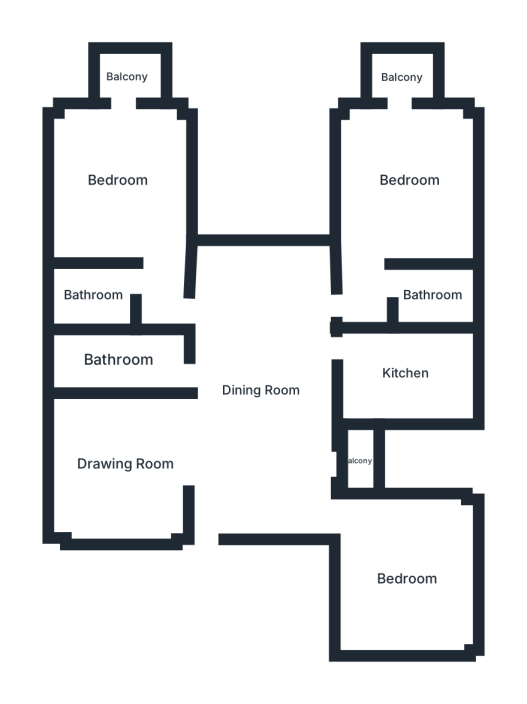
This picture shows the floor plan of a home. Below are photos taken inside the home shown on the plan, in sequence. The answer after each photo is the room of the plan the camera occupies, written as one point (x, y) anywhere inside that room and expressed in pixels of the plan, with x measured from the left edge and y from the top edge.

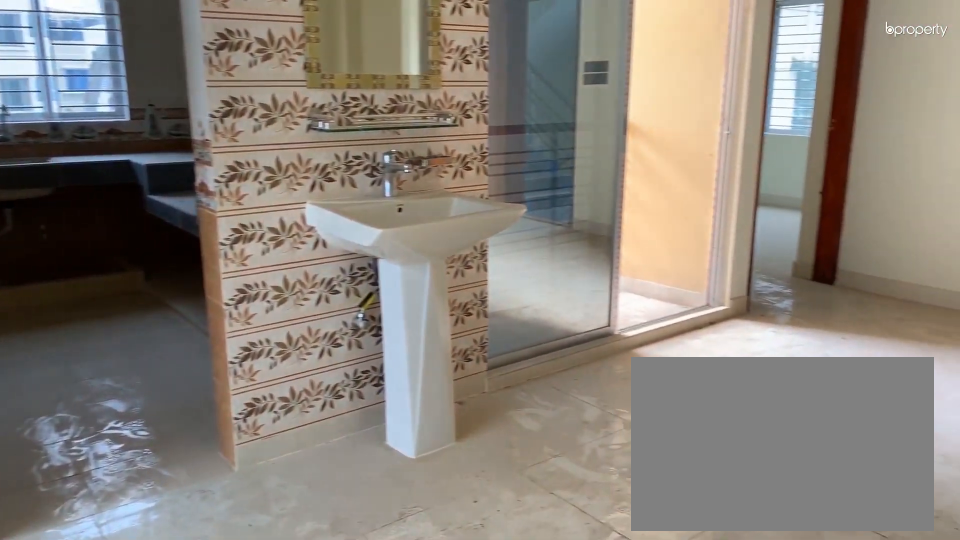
(257, 388)
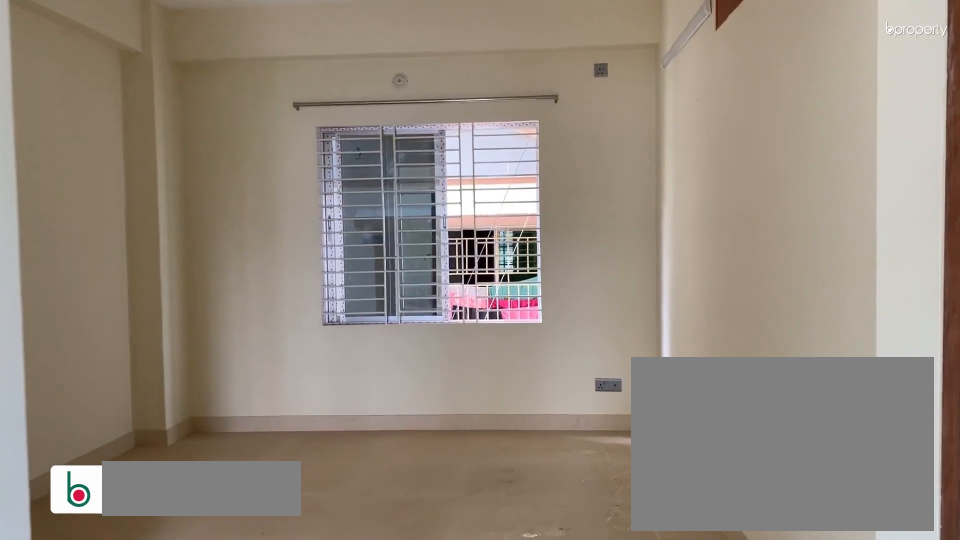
(126, 464)
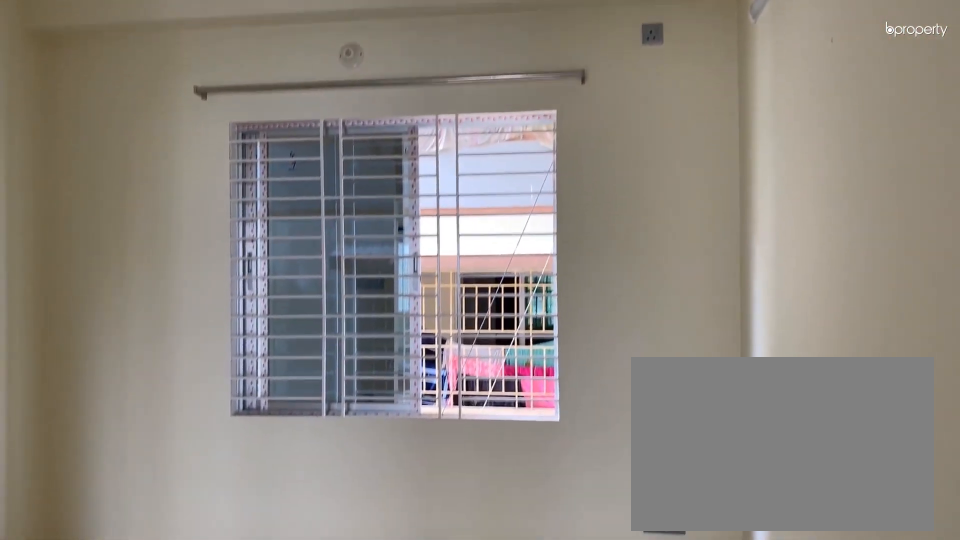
(126, 464)
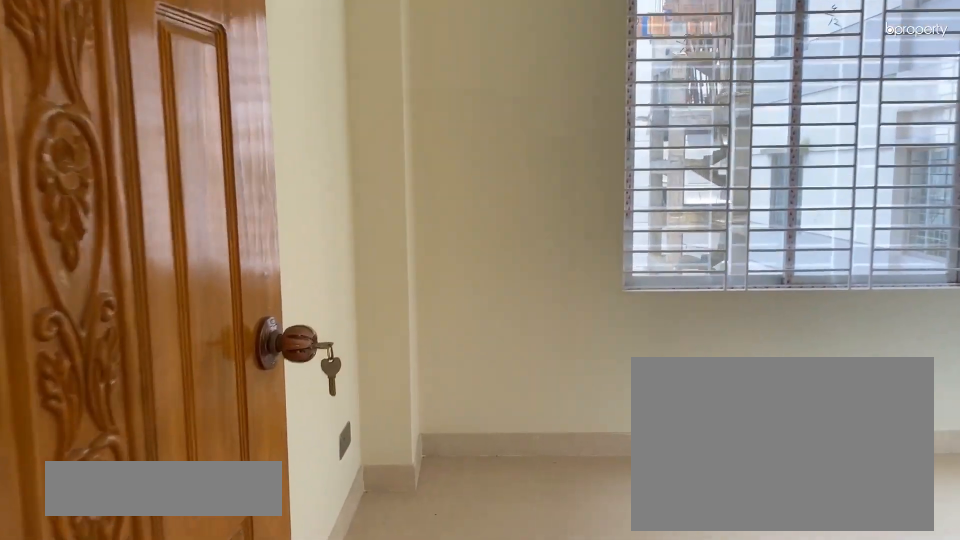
(407, 576)
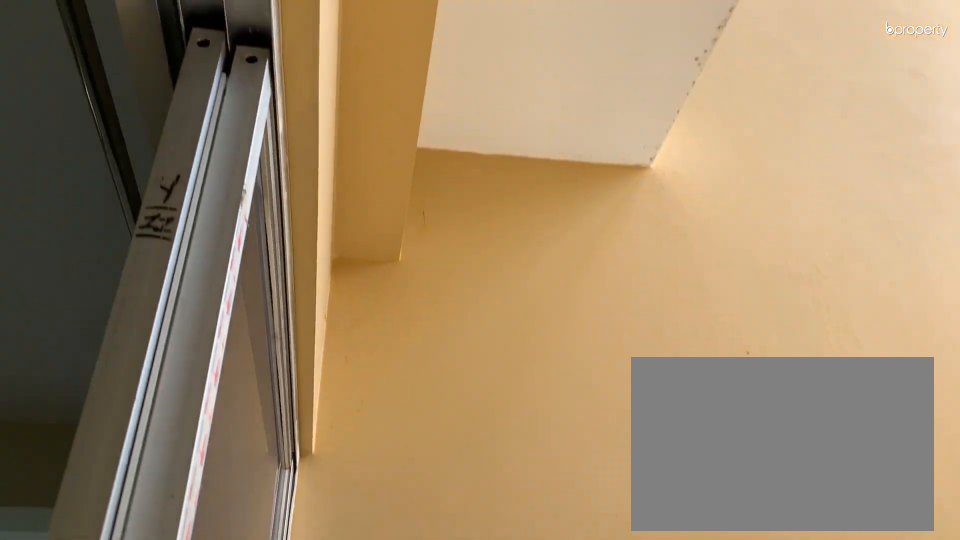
(355, 462)
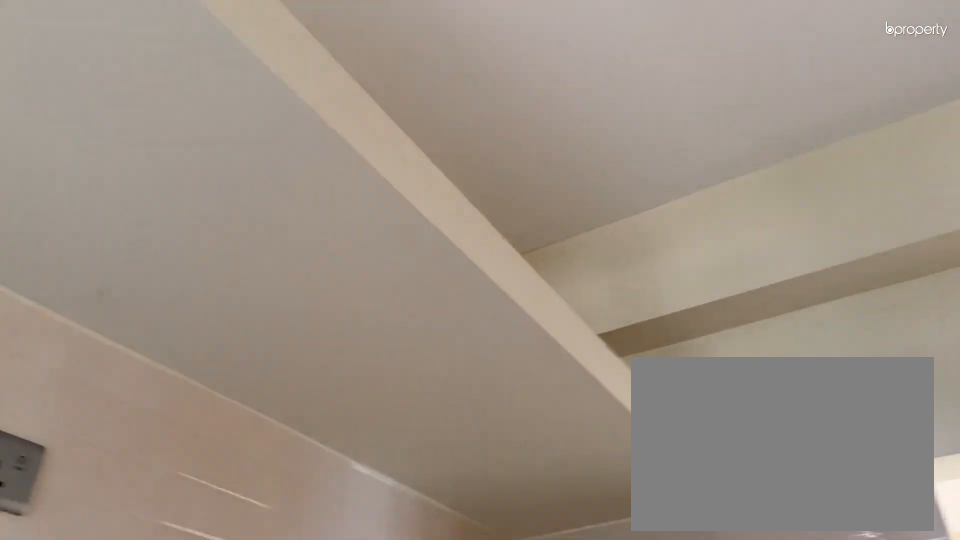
(399, 373)
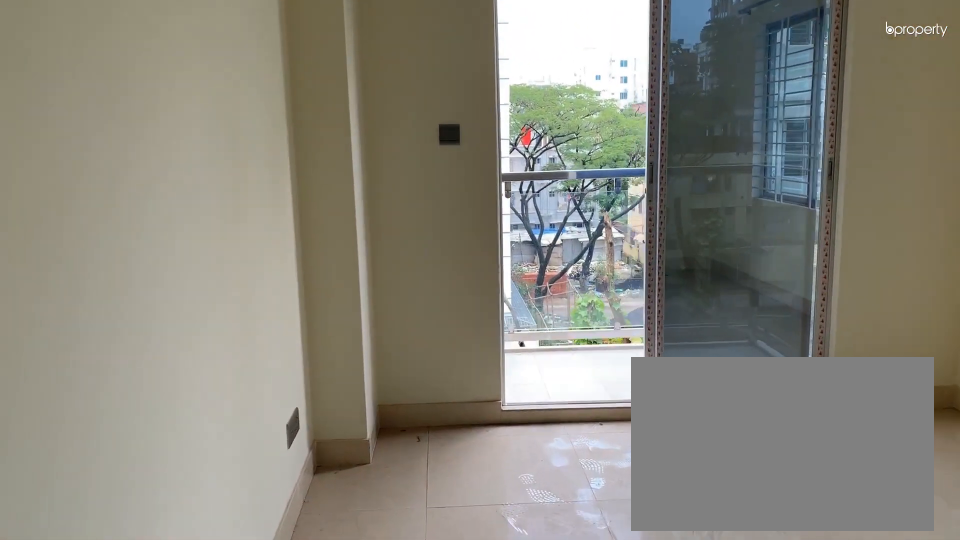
(406, 182)
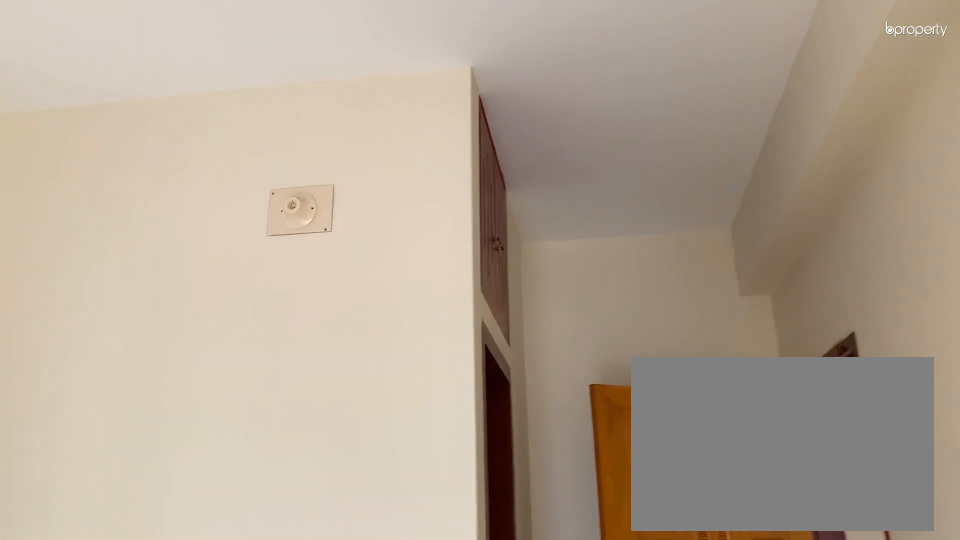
(406, 182)
